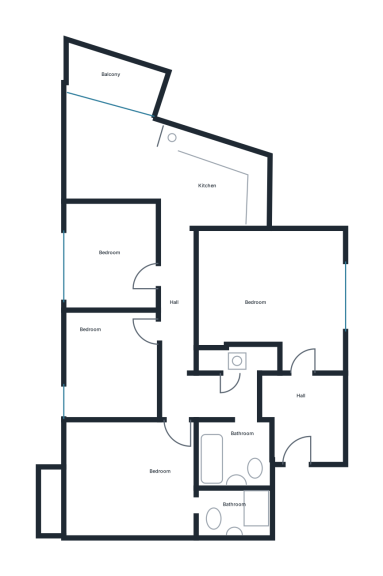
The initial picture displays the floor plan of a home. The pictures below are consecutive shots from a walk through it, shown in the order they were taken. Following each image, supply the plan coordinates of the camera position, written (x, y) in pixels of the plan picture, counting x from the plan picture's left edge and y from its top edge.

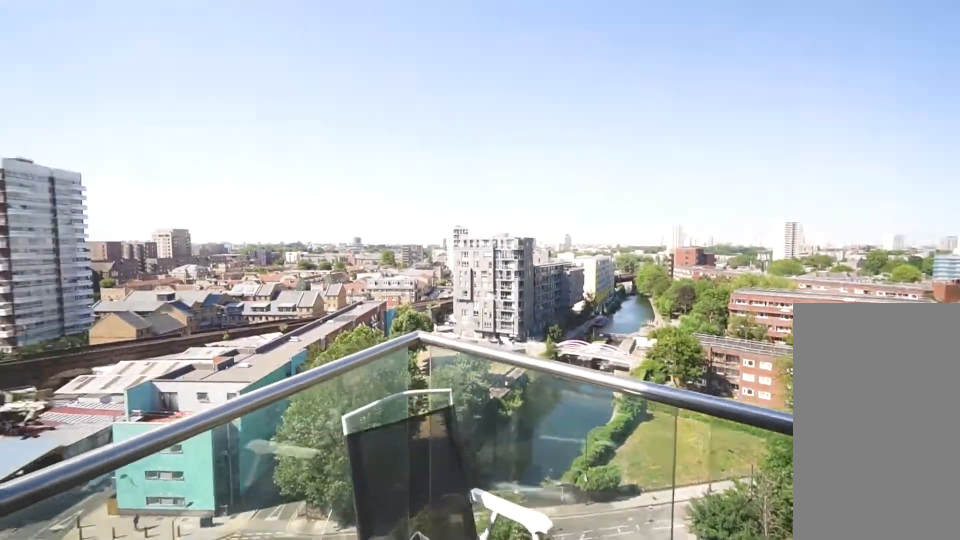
(90, 89)
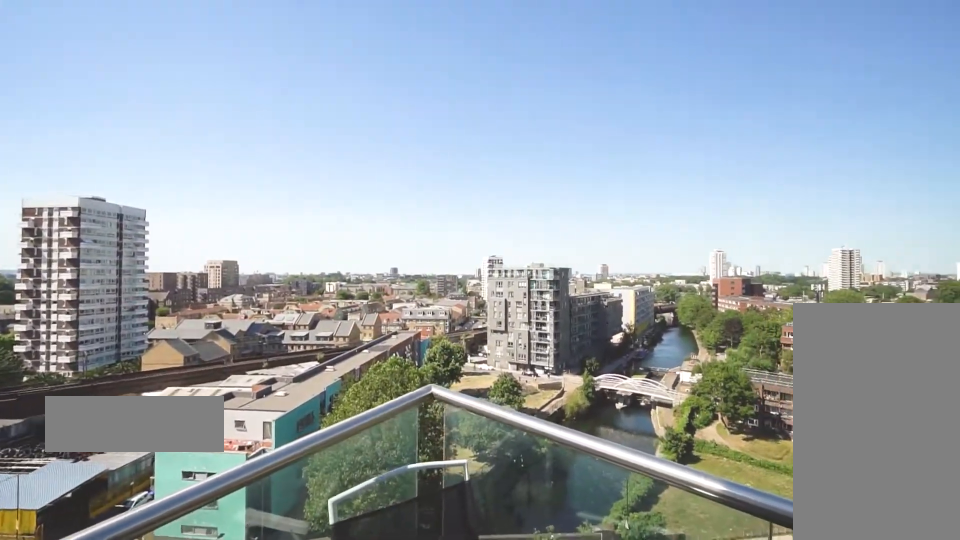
(91, 81)
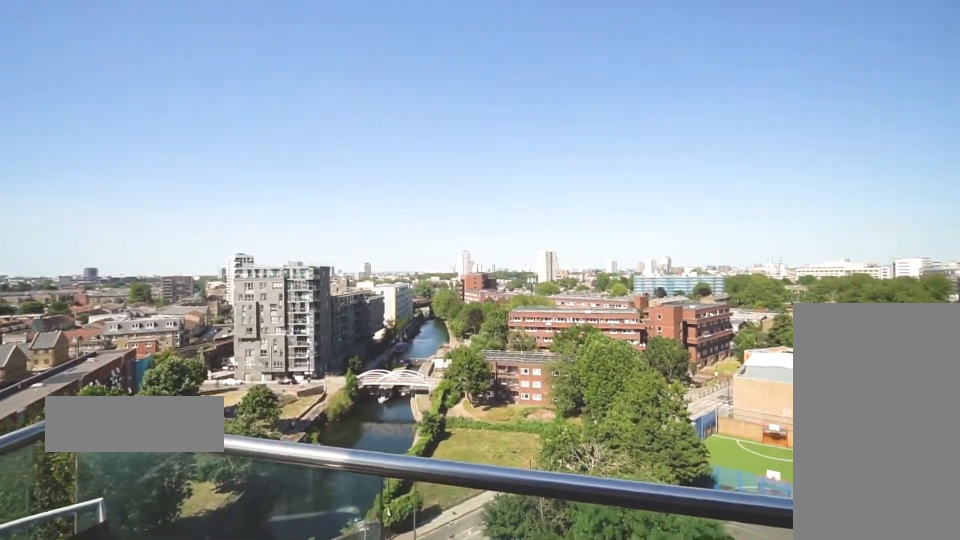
(91, 81)
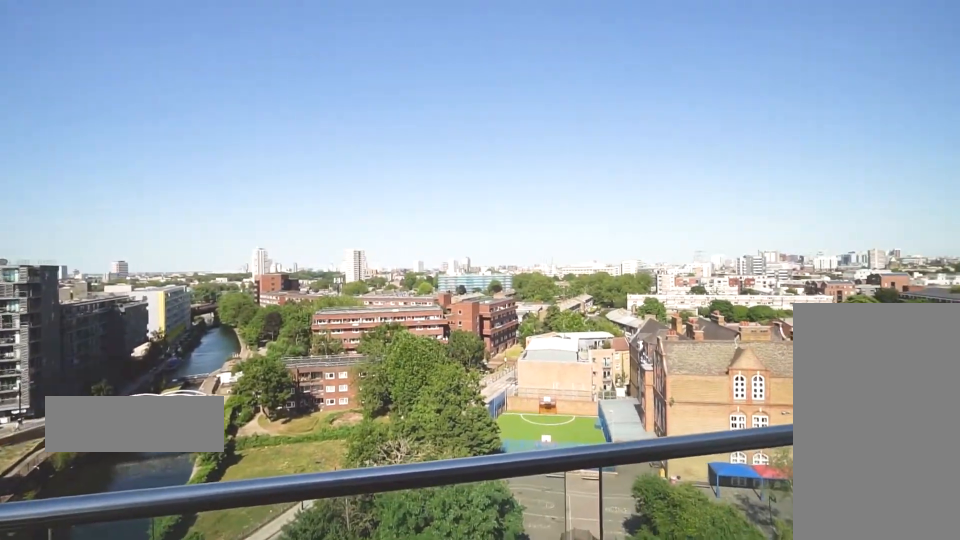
(91, 81)
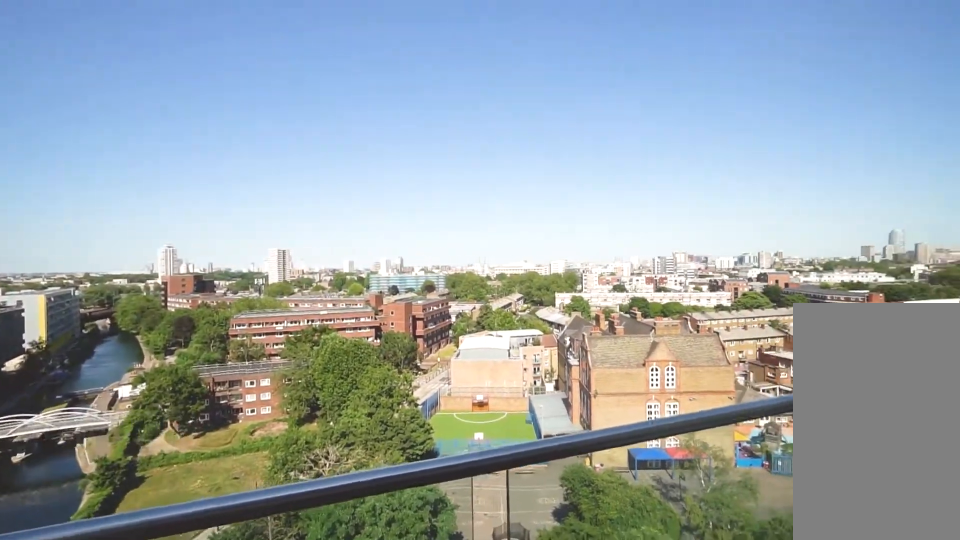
(90, 81)
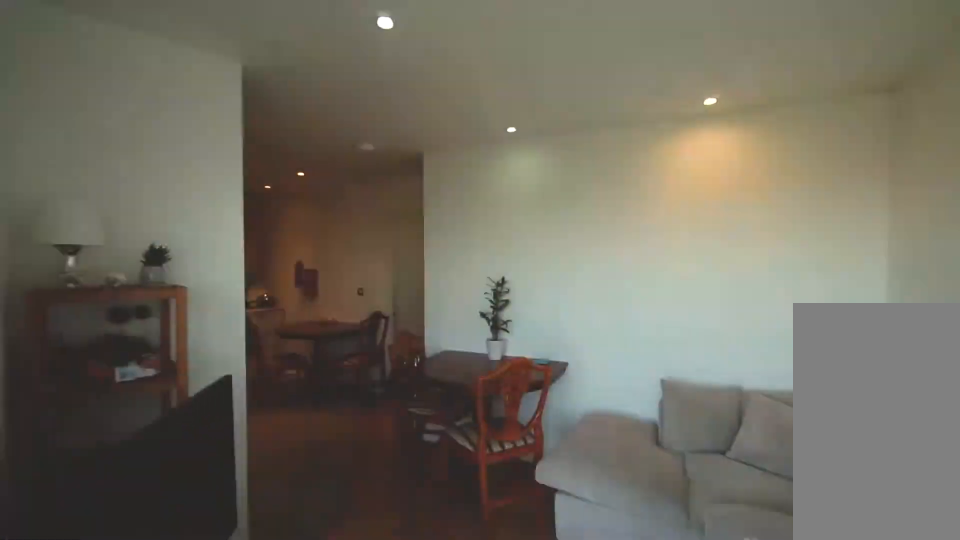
(91, 81)
